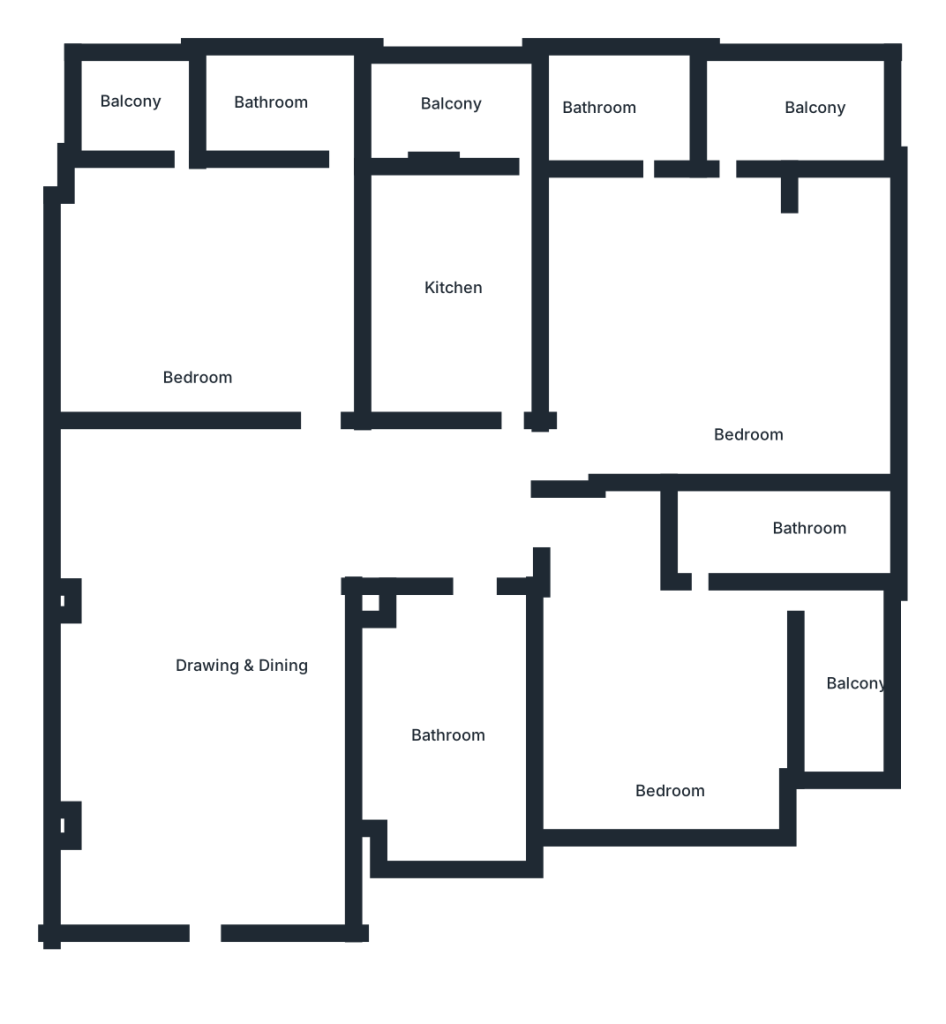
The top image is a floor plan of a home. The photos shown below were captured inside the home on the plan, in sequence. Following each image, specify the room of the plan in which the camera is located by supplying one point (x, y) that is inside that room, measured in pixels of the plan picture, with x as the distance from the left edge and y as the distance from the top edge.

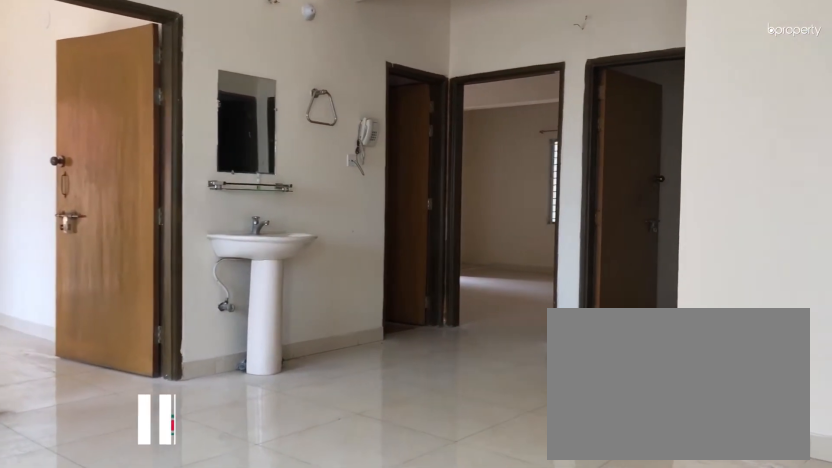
(245, 618)
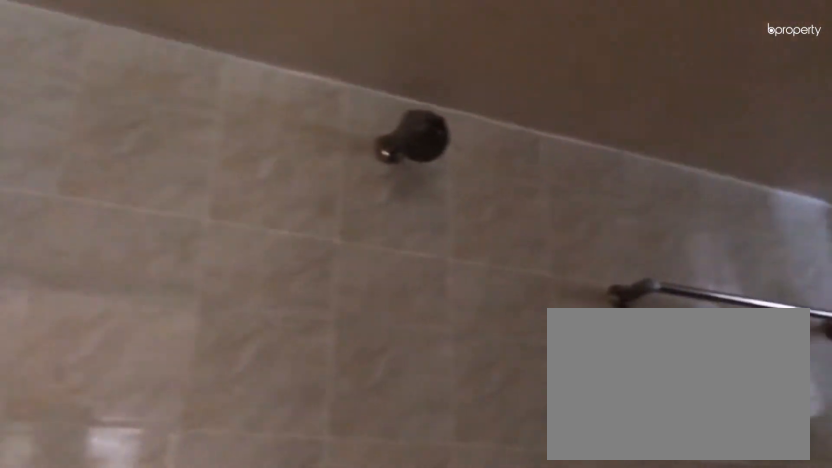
(774, 527)
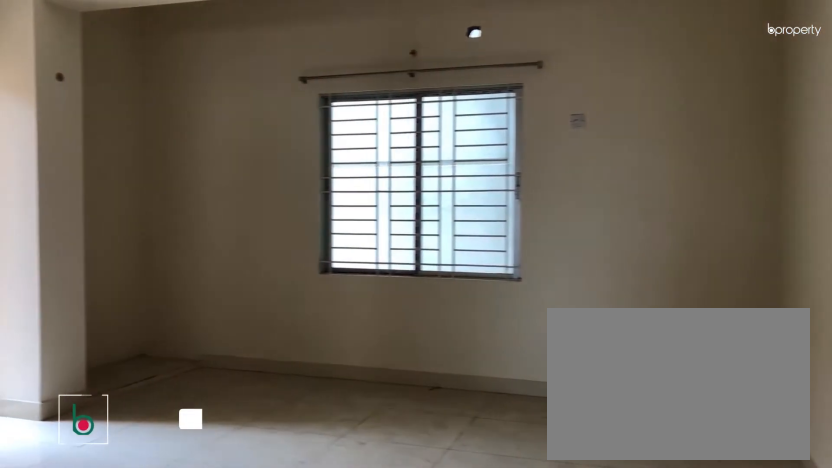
(747, 360)
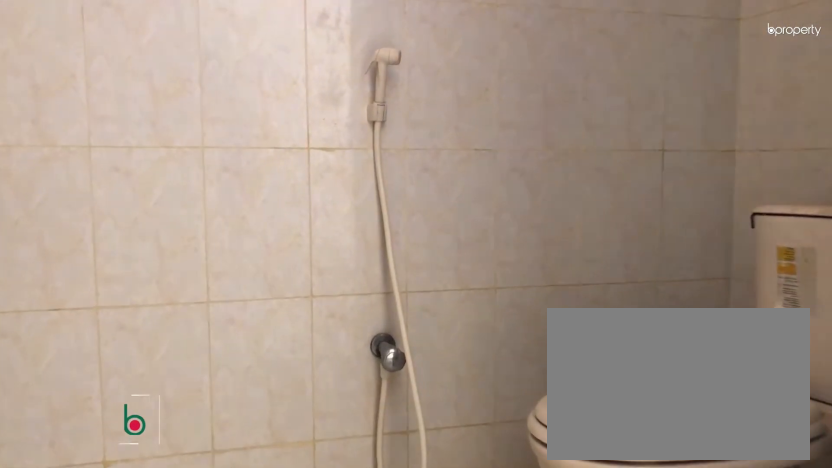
(623, 102)
